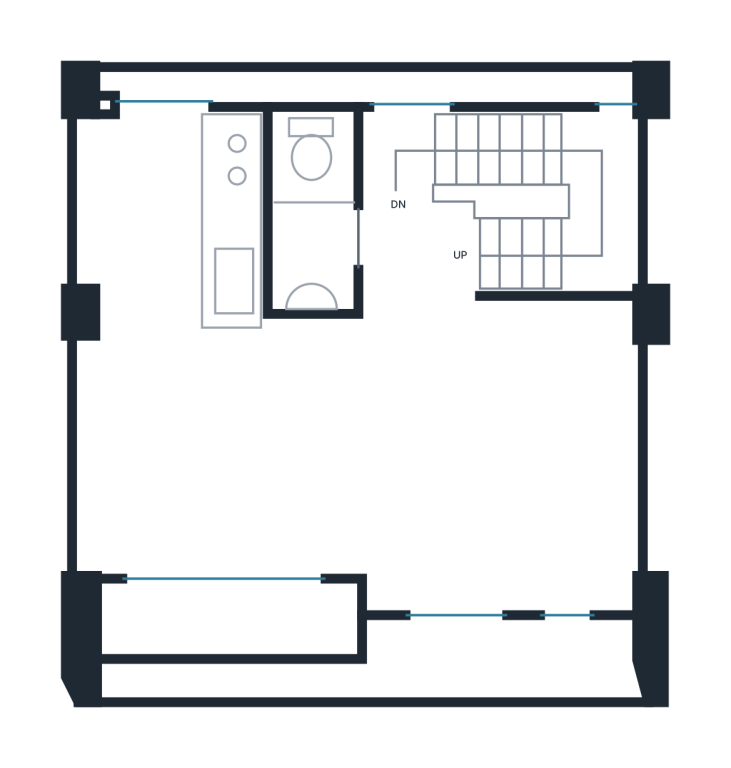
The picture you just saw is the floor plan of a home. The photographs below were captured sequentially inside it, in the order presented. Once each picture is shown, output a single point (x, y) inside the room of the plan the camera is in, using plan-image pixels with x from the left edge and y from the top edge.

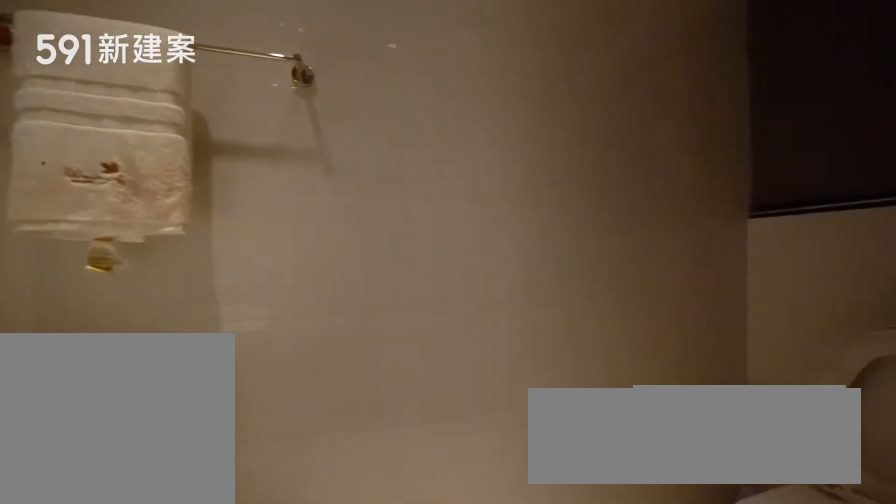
(311, 204)
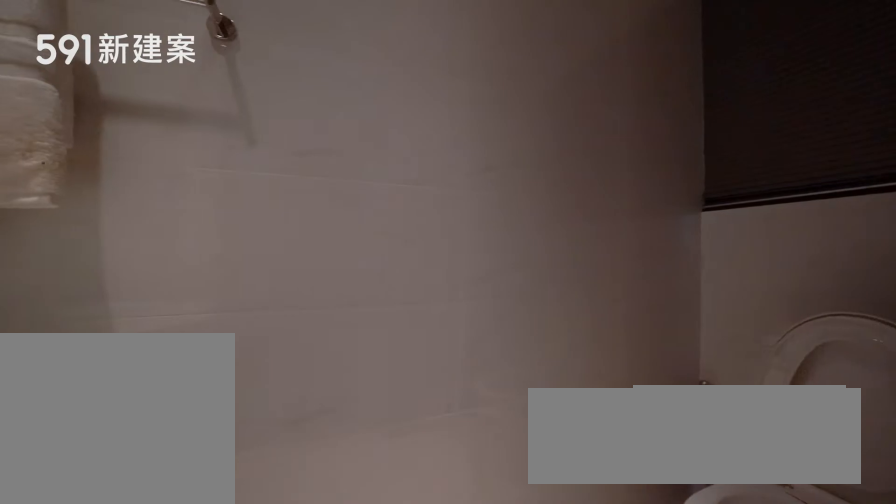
(311, 204)
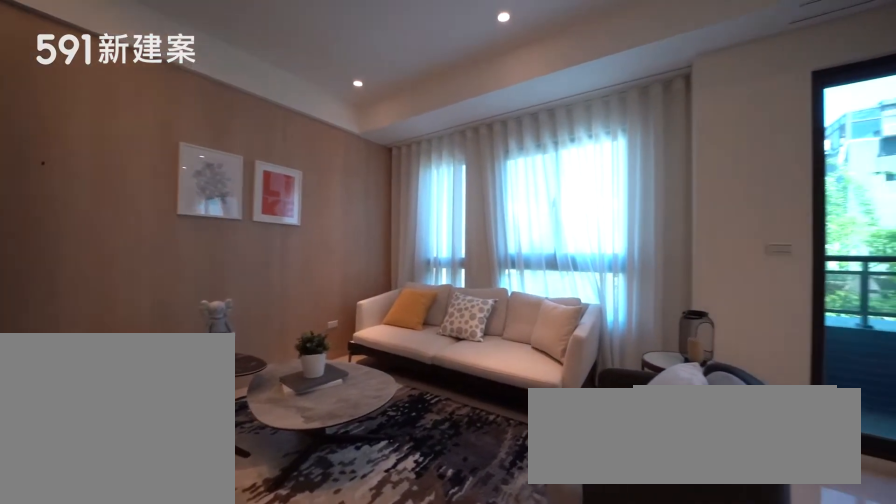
(507, 460)
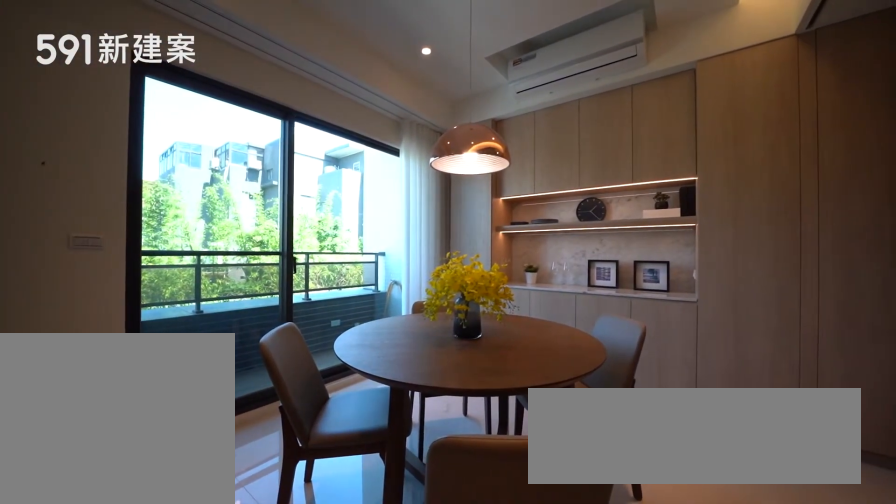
(200, 454)
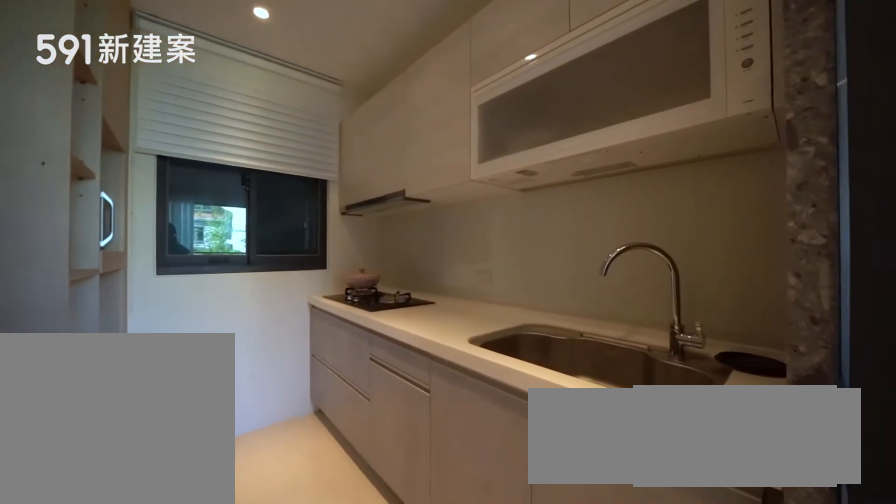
(174, 217)
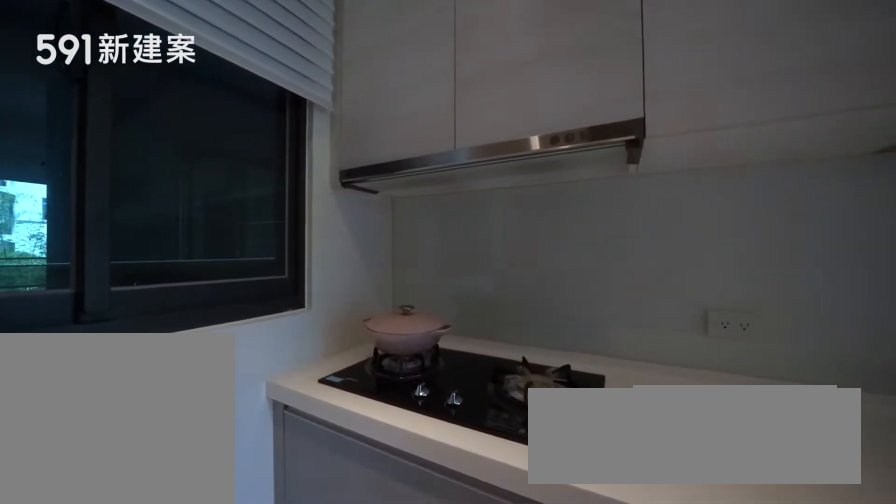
(174, 217)
